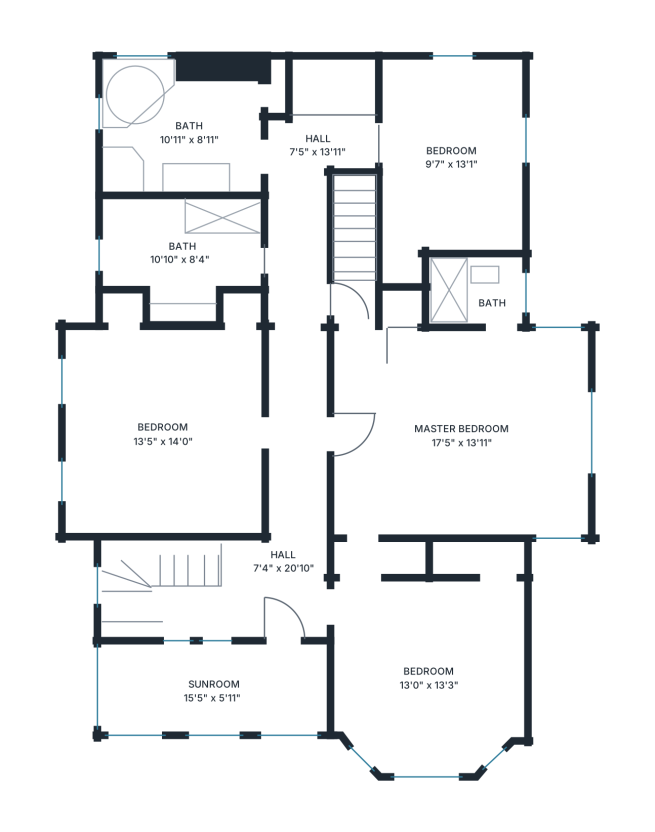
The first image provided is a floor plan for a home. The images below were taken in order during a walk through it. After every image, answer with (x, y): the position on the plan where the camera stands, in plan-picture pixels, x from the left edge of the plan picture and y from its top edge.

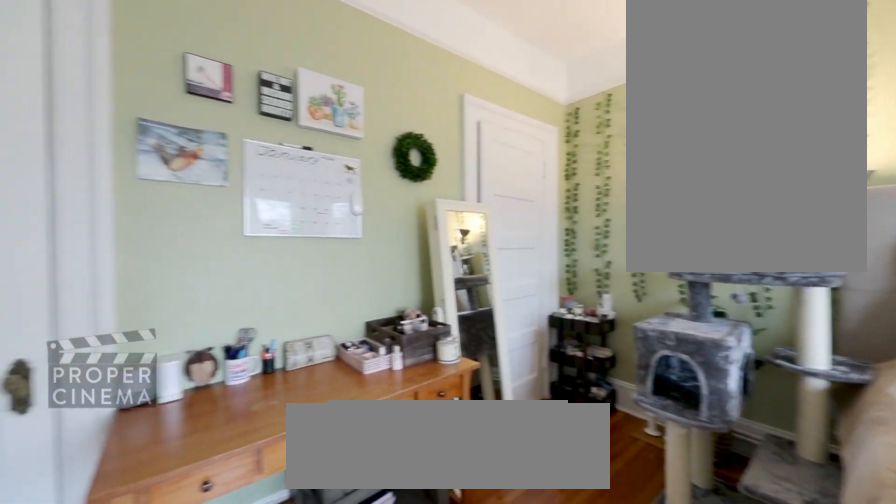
(380, 605)
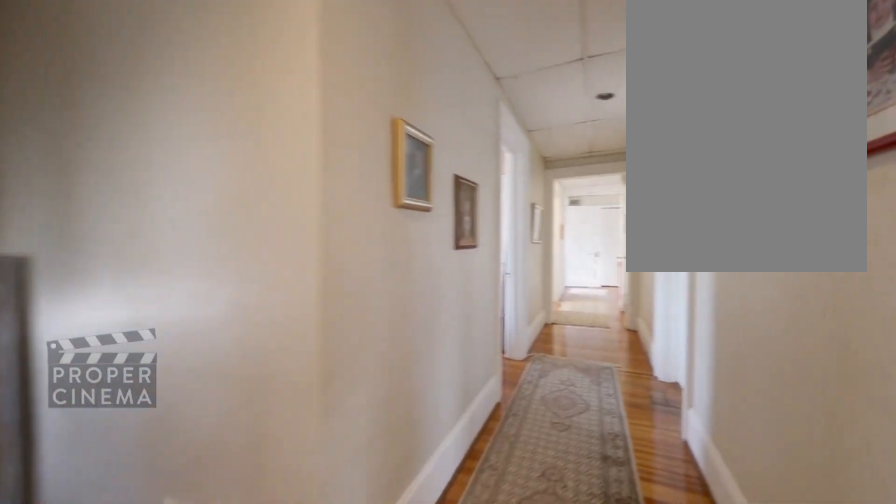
(331, 589)
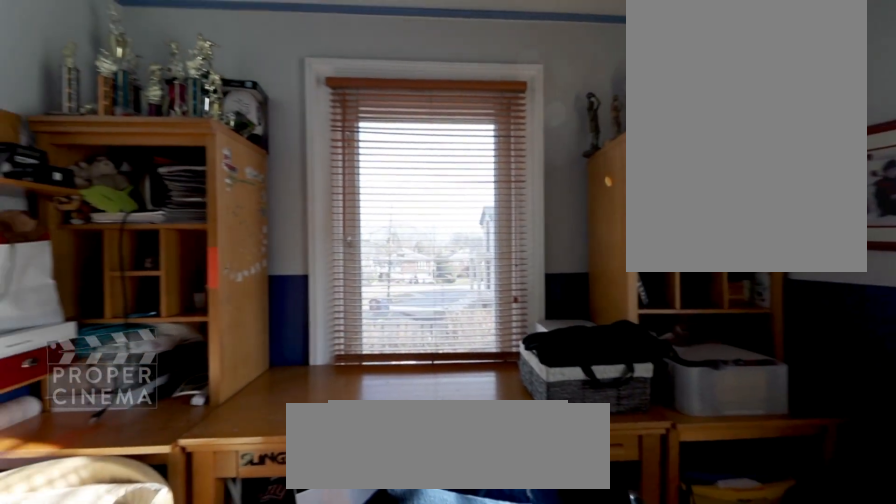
(440, 142)
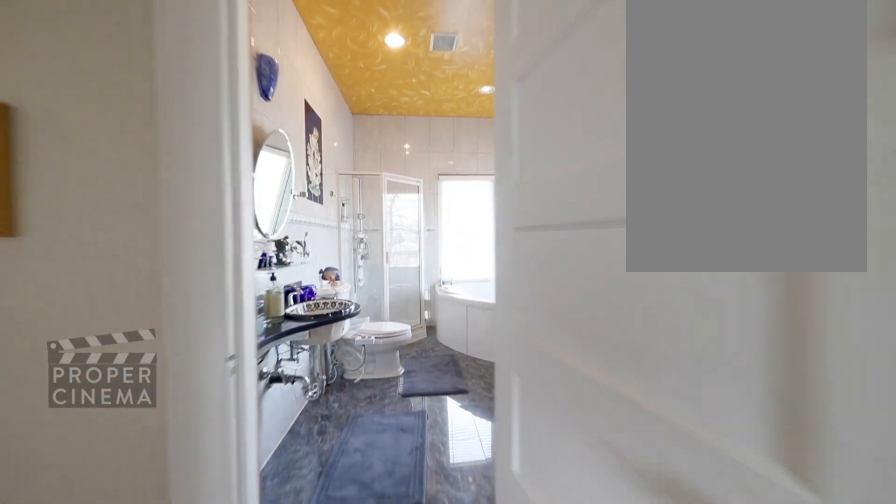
(369, 146)
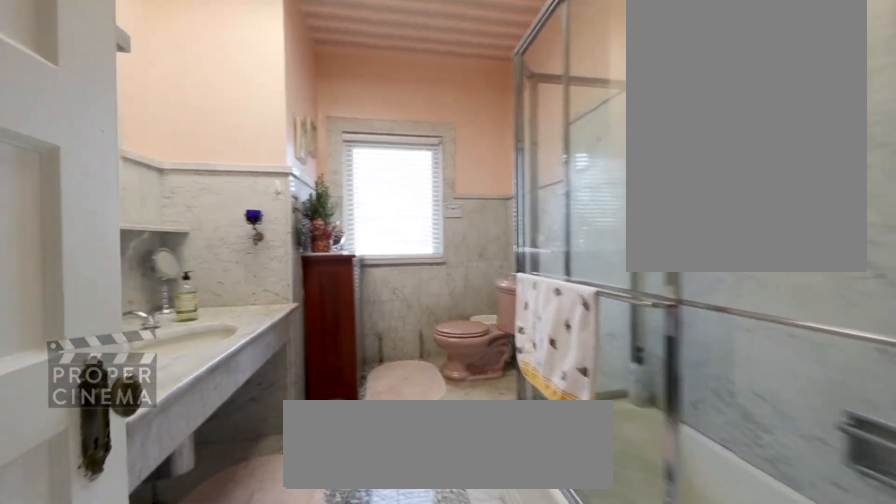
(267, 259)
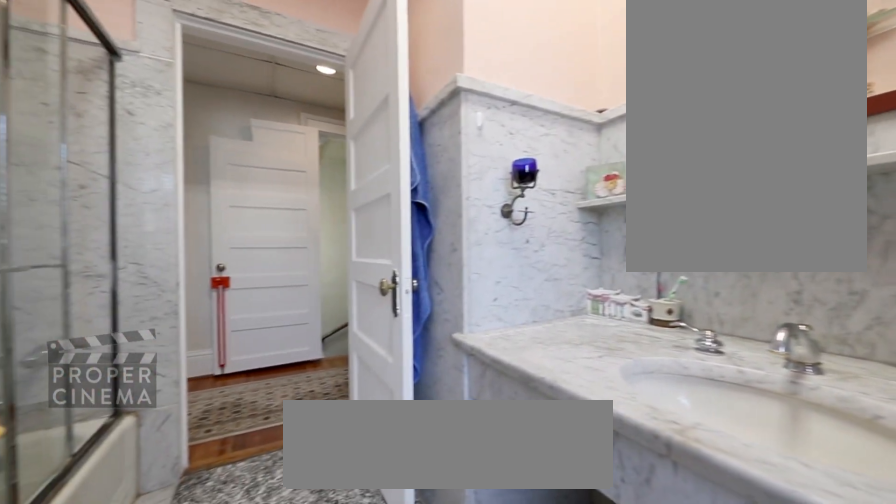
(190, 259)
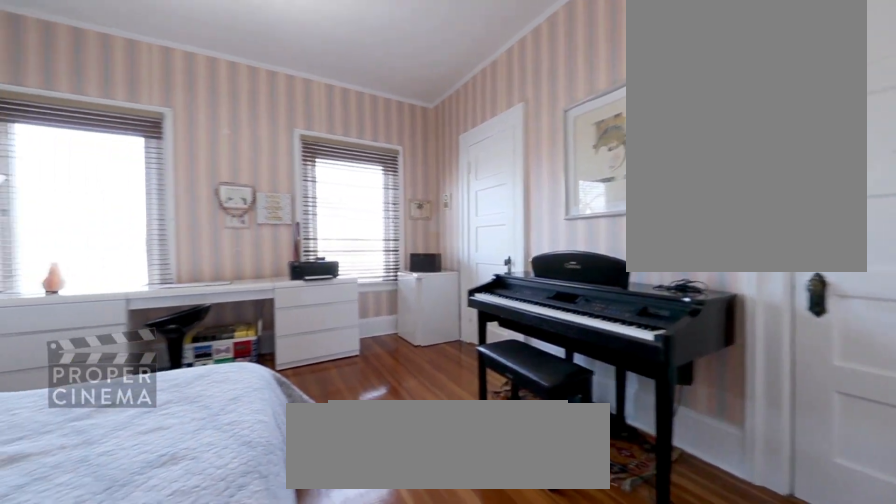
(245, 426)
